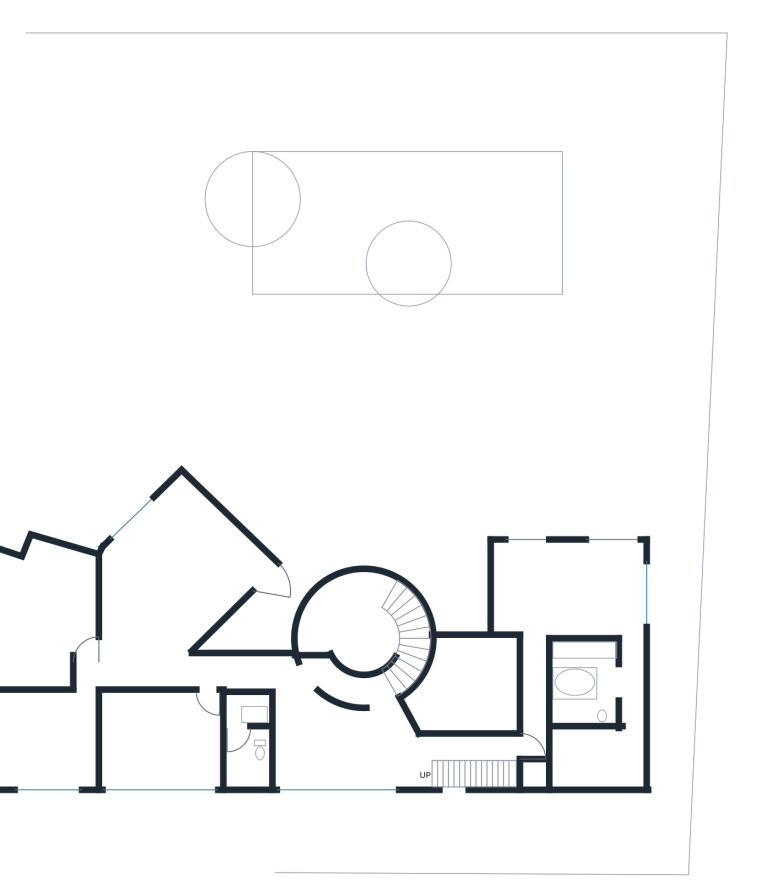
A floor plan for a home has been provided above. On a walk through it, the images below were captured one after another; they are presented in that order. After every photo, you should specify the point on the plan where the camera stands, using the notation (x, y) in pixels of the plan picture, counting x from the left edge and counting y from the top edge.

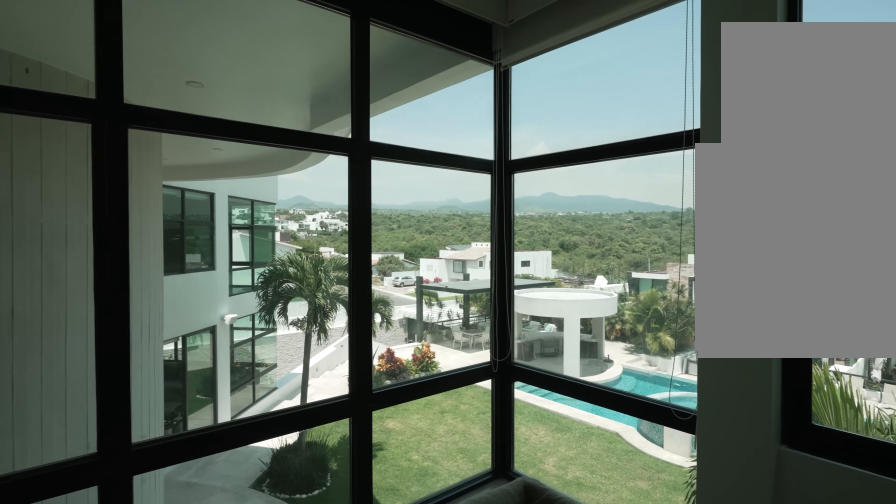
(556, 560)
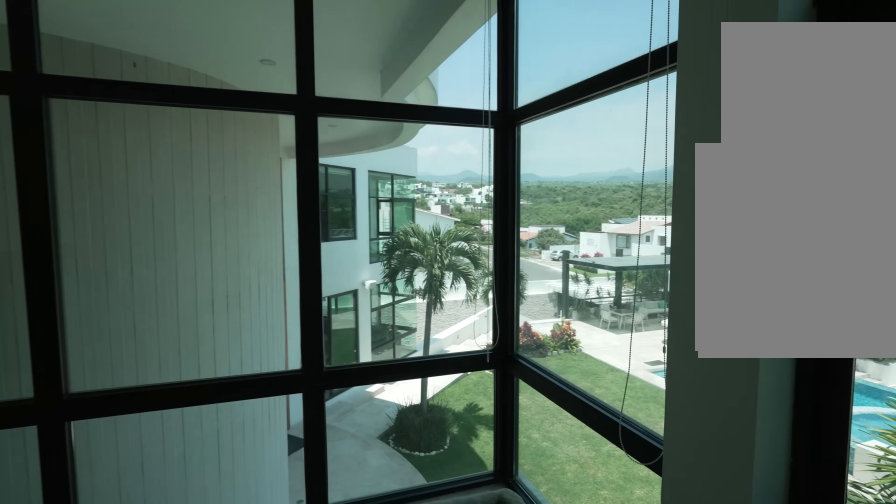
(556, 560)
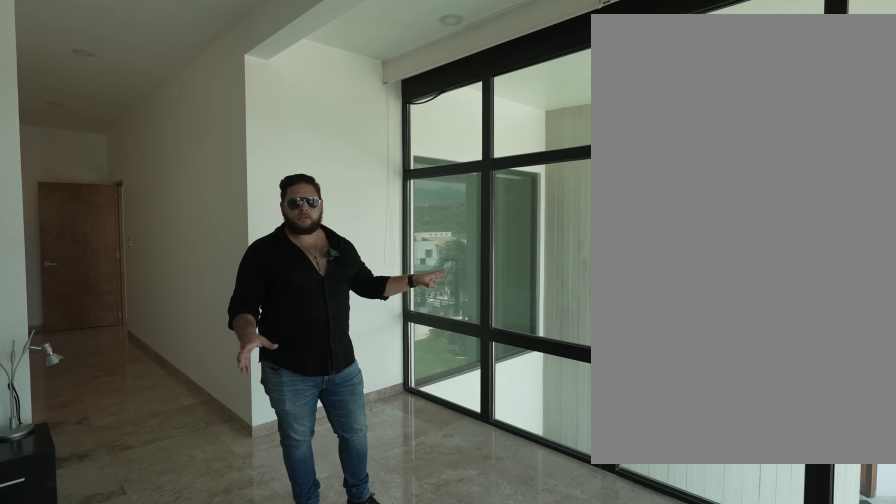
(556, 560)
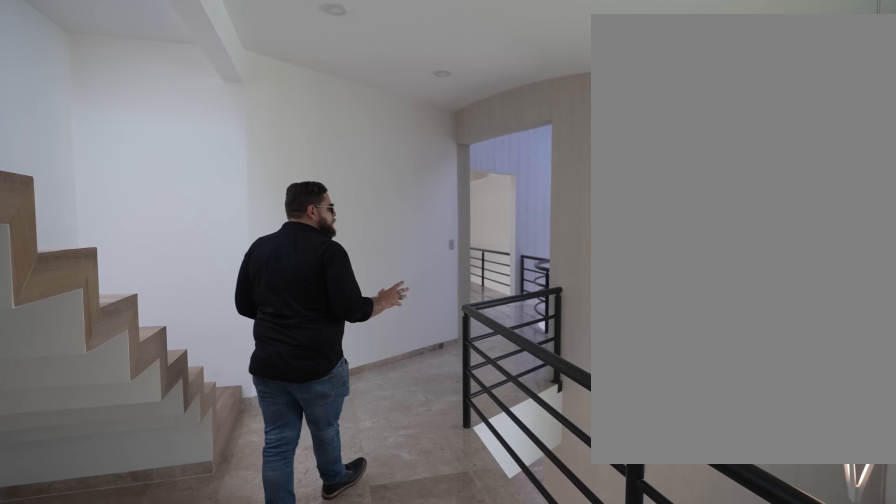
(495, 742)
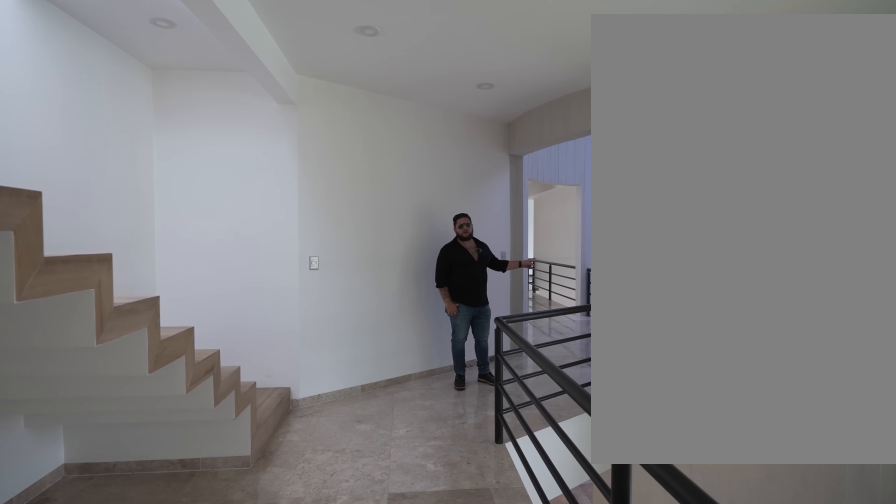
(491, 744)
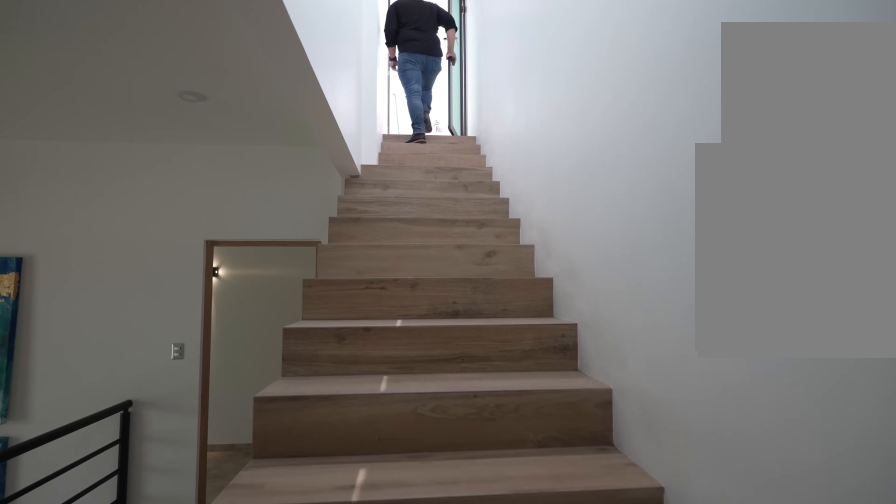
(451, 775)
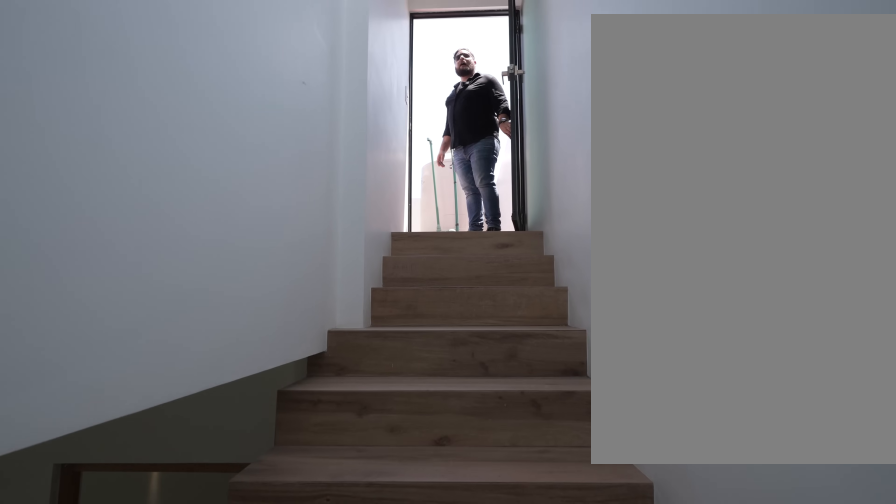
(451, 774)
